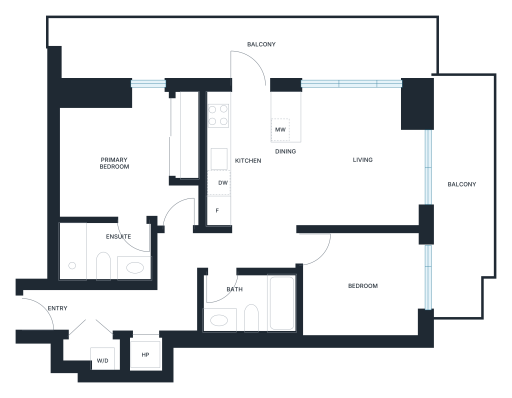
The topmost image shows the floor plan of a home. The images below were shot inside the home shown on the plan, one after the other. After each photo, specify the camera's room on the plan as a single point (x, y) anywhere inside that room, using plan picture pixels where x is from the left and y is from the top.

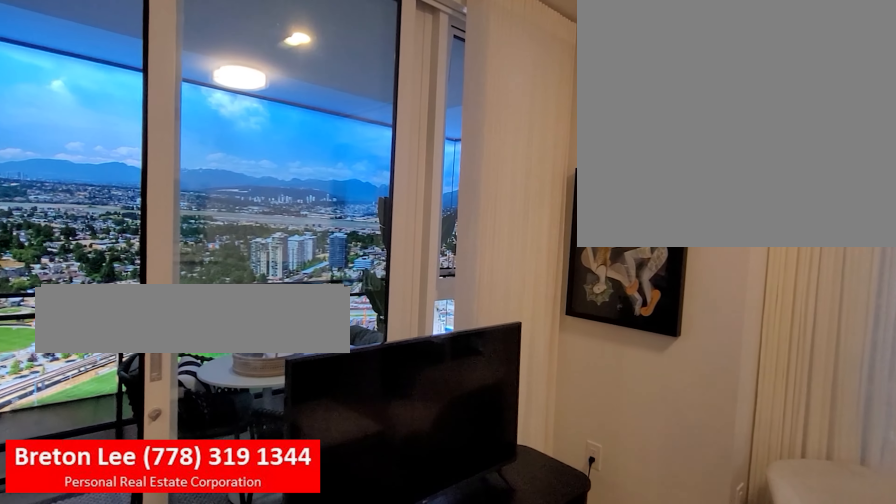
(367, 135)
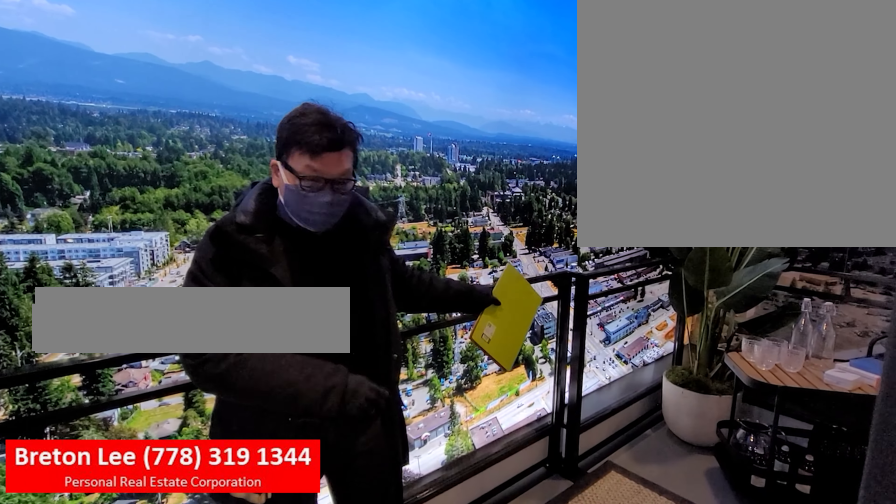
(464, 213)
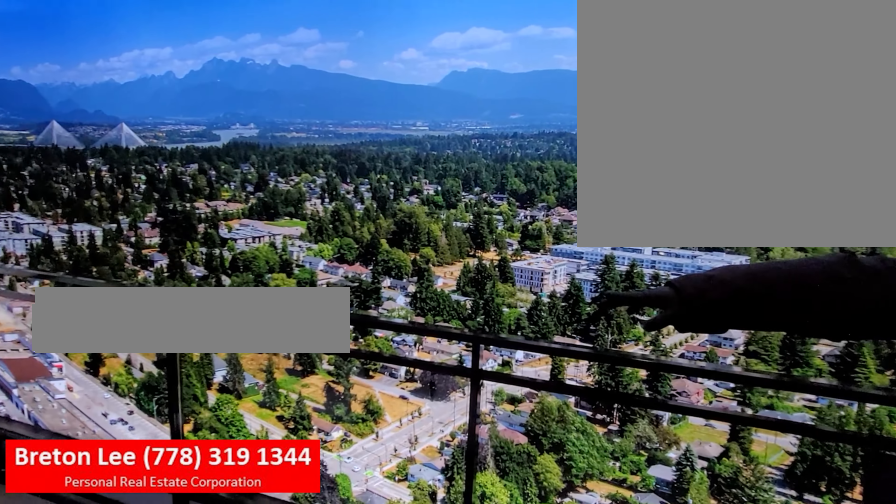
(464, 215)
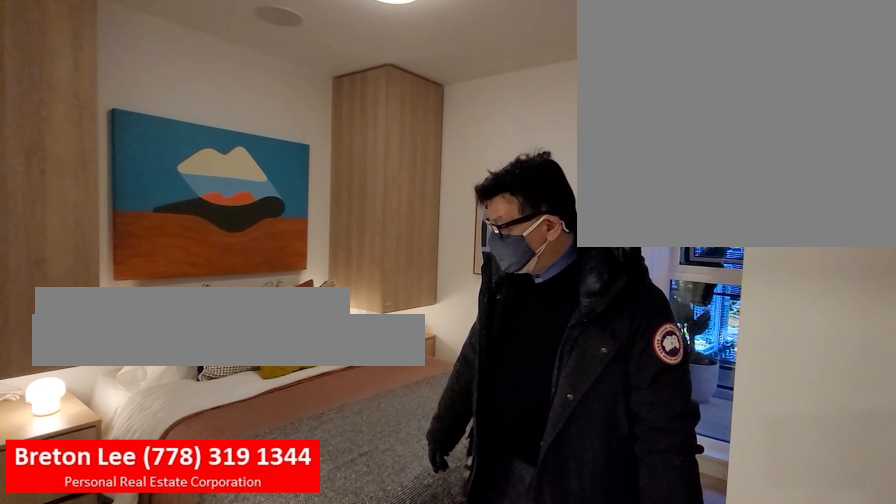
(110, 133)
